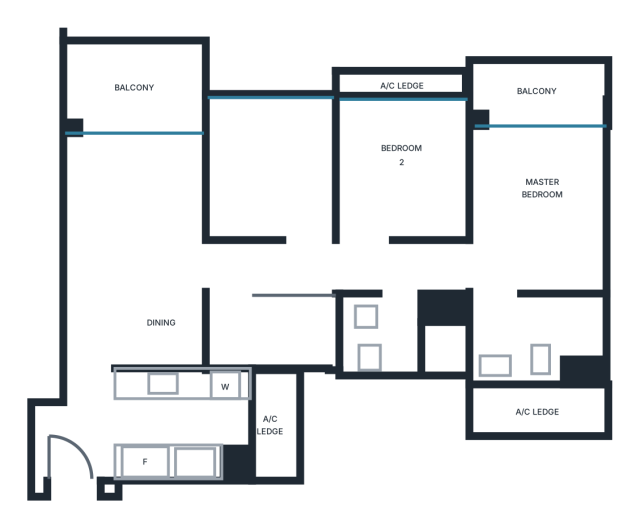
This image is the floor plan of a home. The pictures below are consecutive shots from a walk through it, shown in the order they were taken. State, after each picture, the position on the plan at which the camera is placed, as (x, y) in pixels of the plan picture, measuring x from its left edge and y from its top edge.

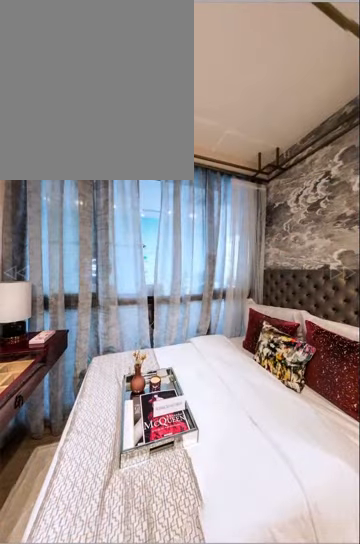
(374, 181)
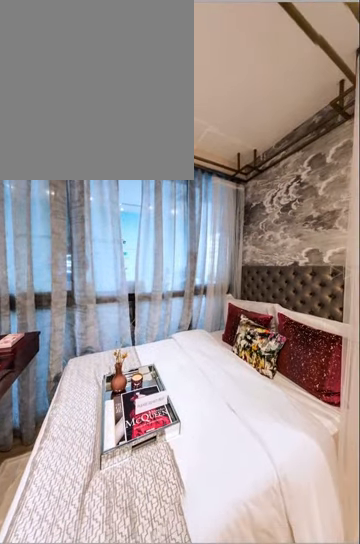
(375, 182)
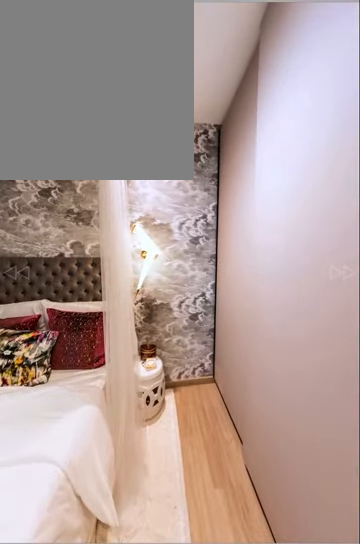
(382, 204)
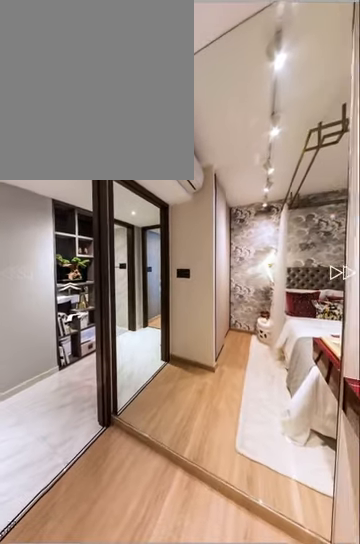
(345, 205)
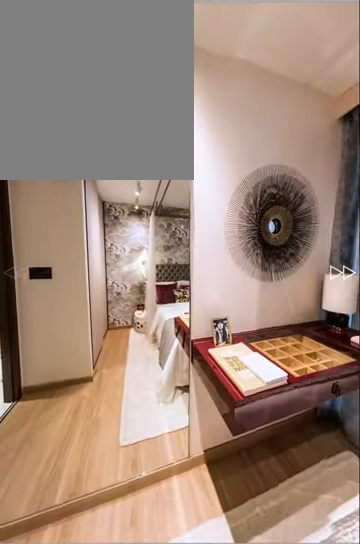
(345, 188)
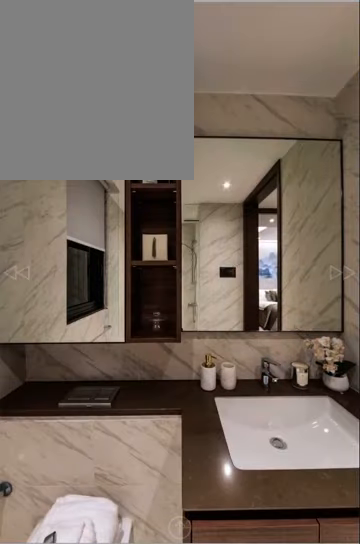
(405, 363)
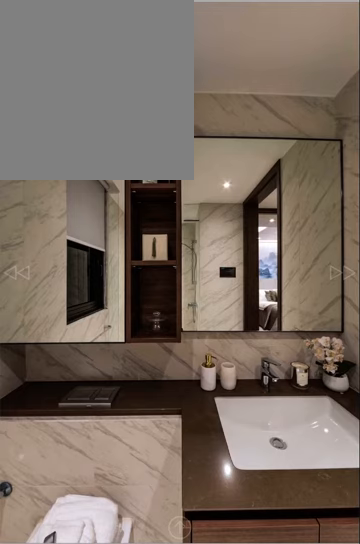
(405, 361)
